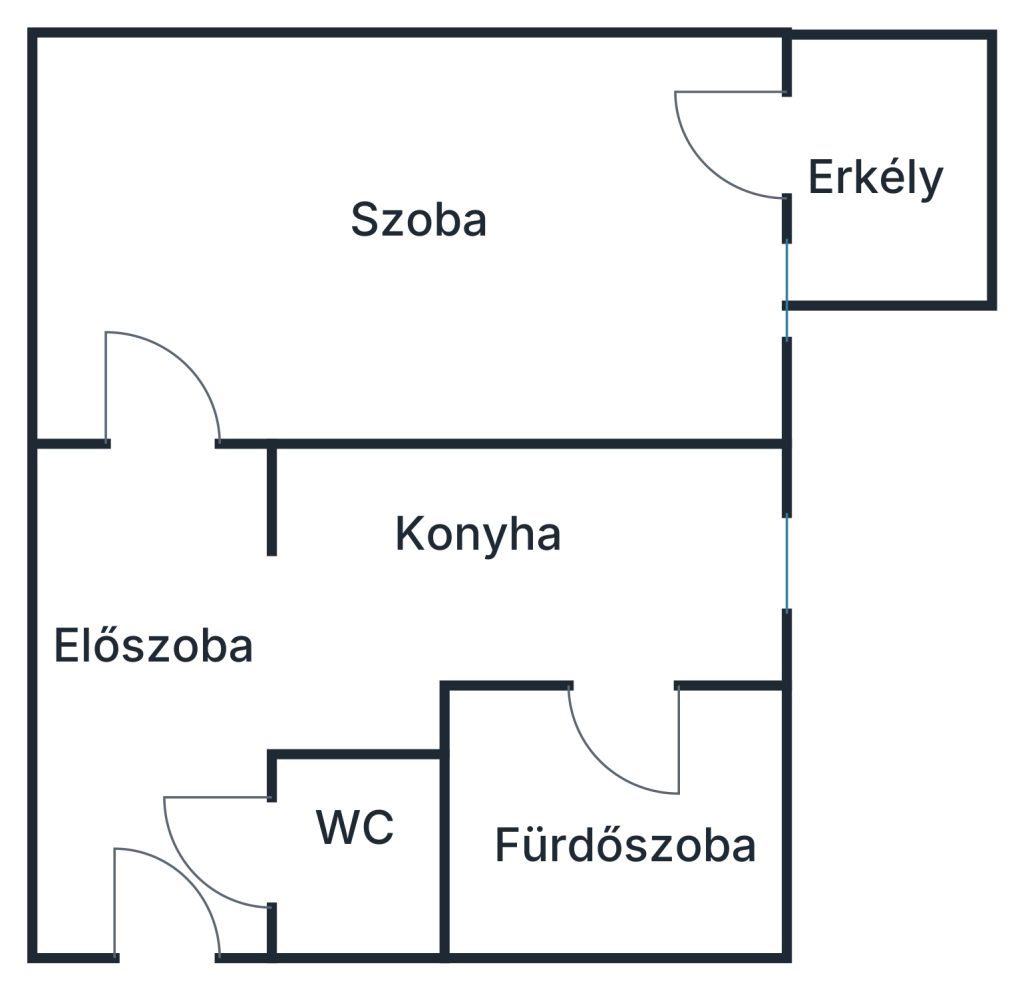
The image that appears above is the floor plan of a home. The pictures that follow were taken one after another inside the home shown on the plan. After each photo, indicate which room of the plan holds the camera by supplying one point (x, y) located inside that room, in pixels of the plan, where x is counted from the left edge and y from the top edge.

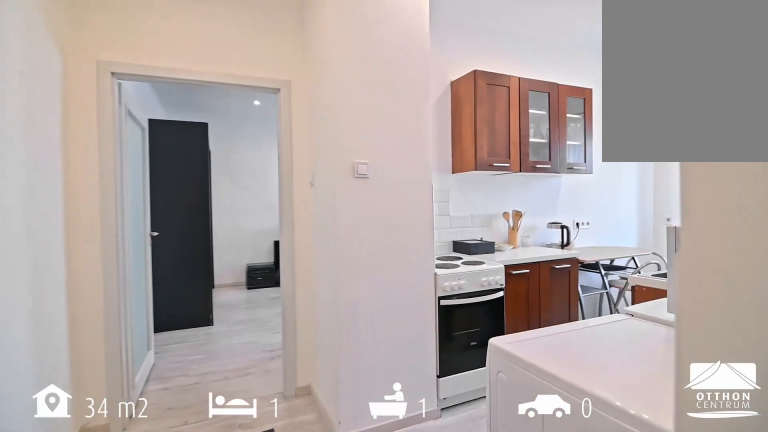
(152, 911)
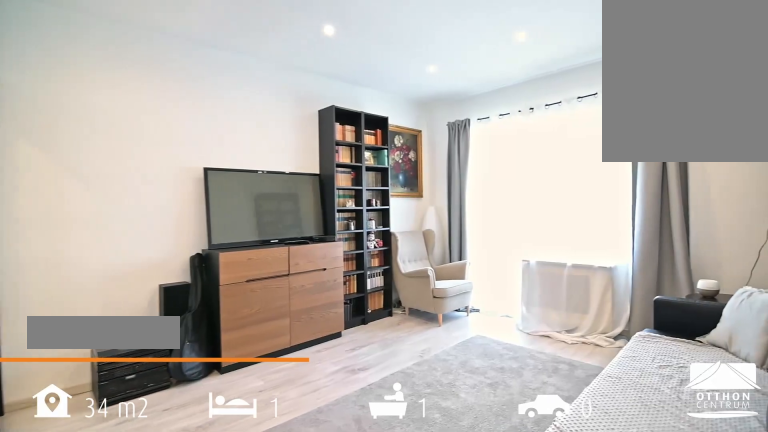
(417, 220)
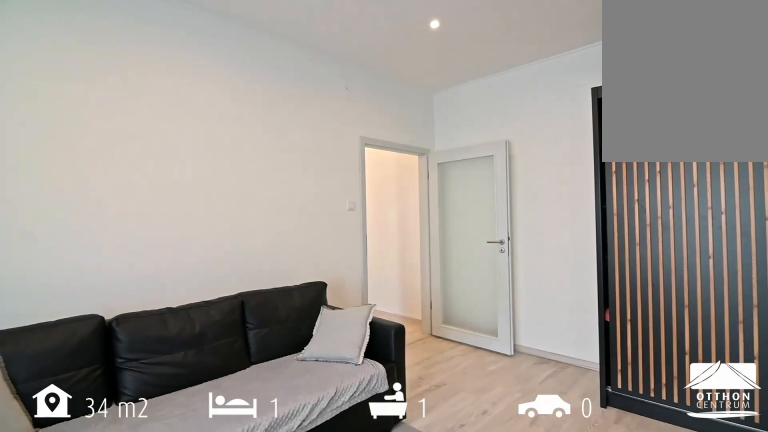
(417, 220)
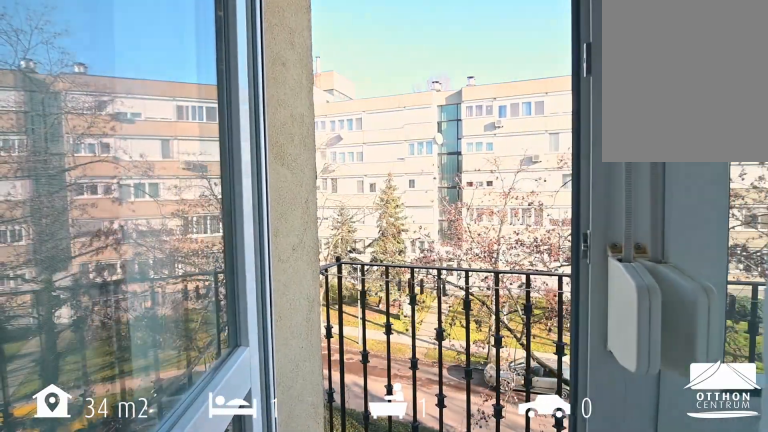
(886, 176)
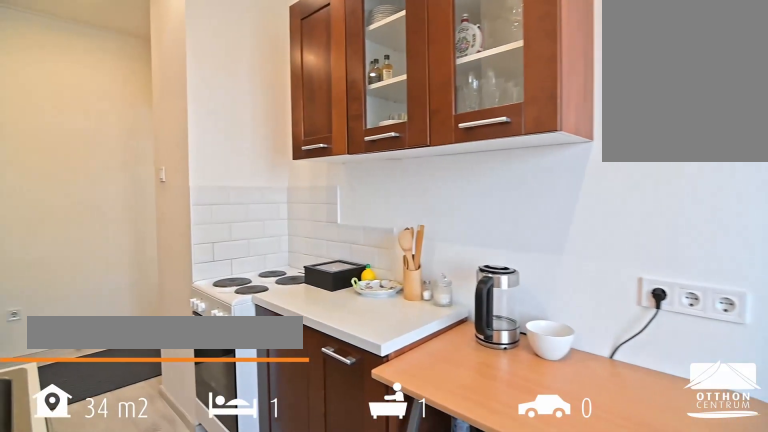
(506, 583)
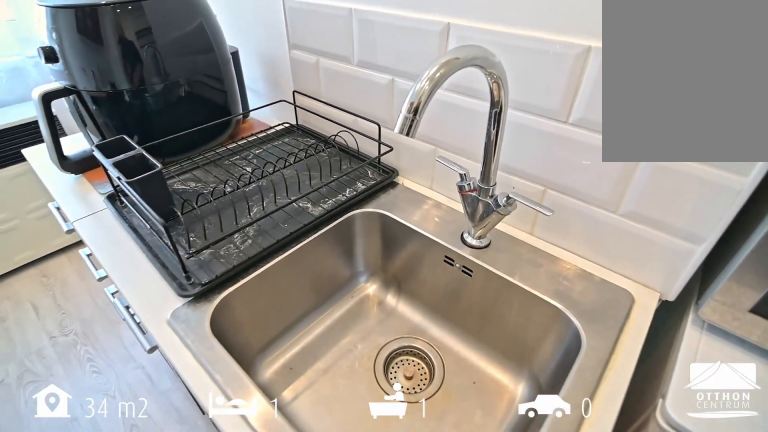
(506, 583)
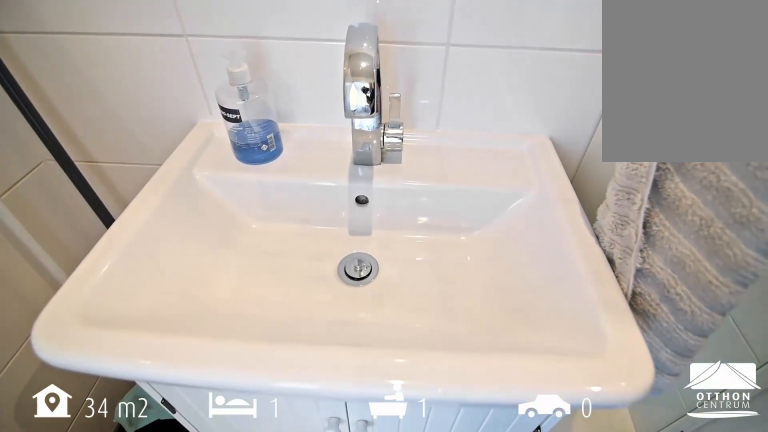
(647, 848)
